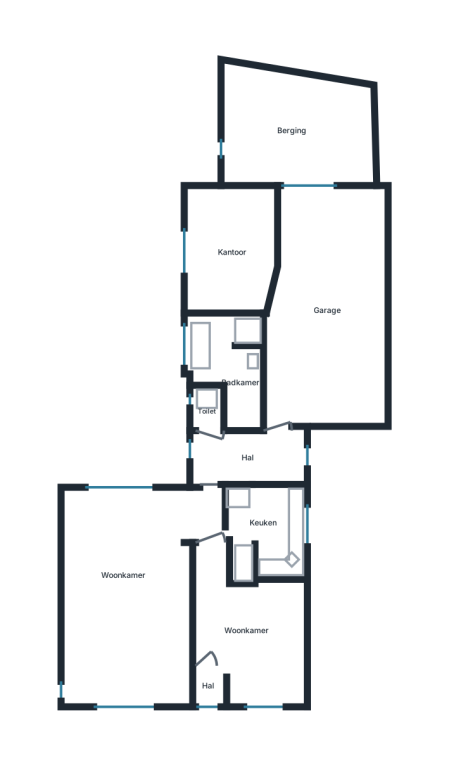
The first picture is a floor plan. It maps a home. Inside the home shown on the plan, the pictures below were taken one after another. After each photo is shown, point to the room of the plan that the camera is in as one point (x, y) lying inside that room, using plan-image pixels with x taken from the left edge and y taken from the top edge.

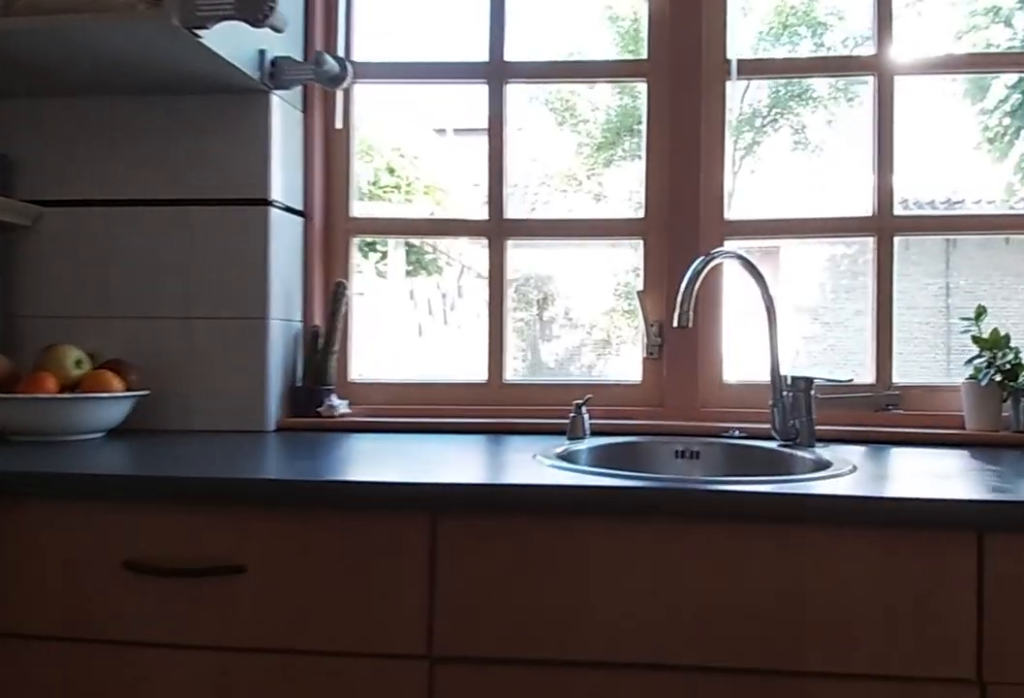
(268, 525)
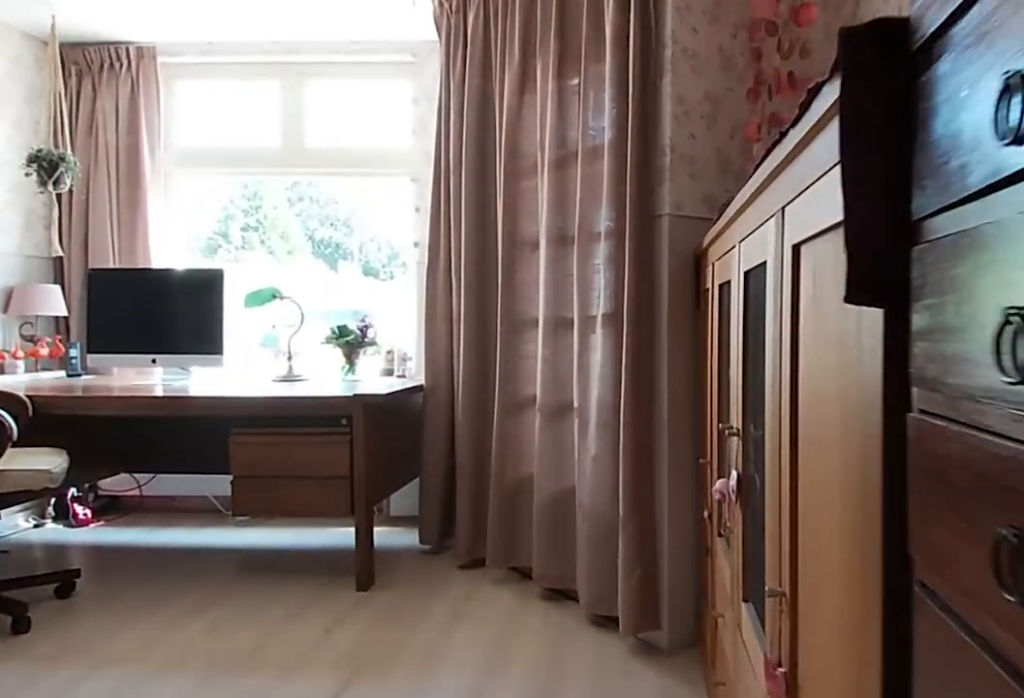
(248, 631)
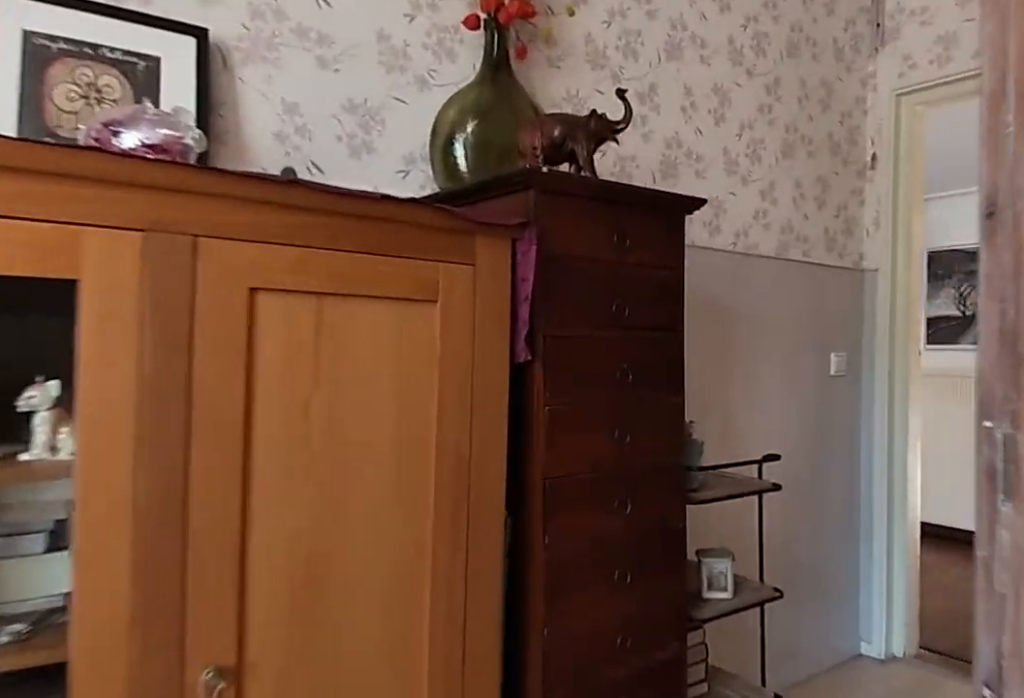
(248, 631)
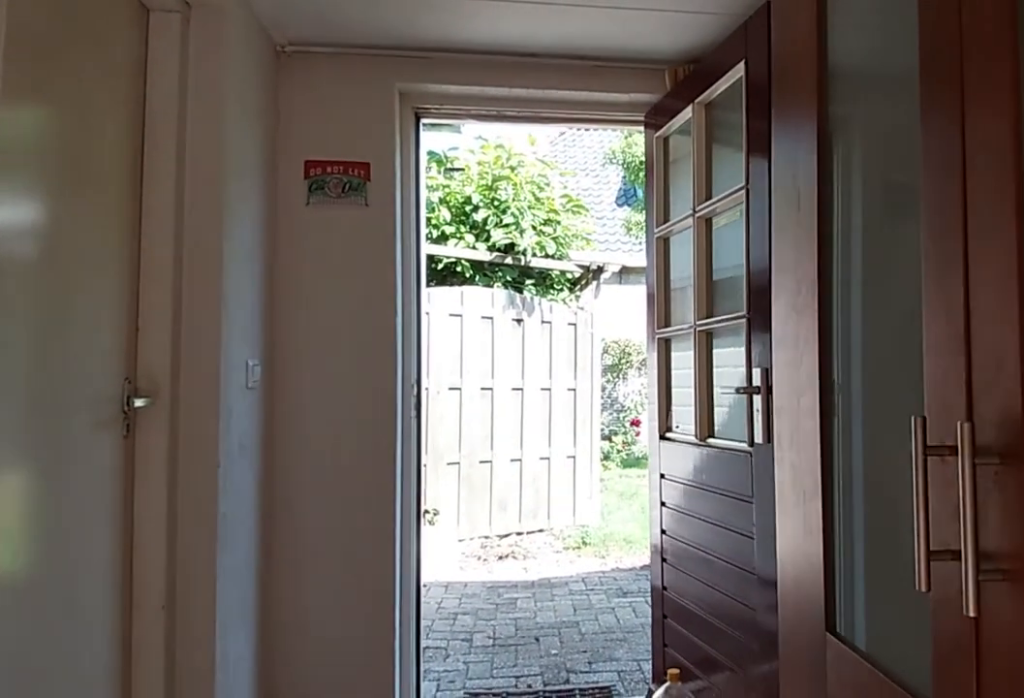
(247, 455)
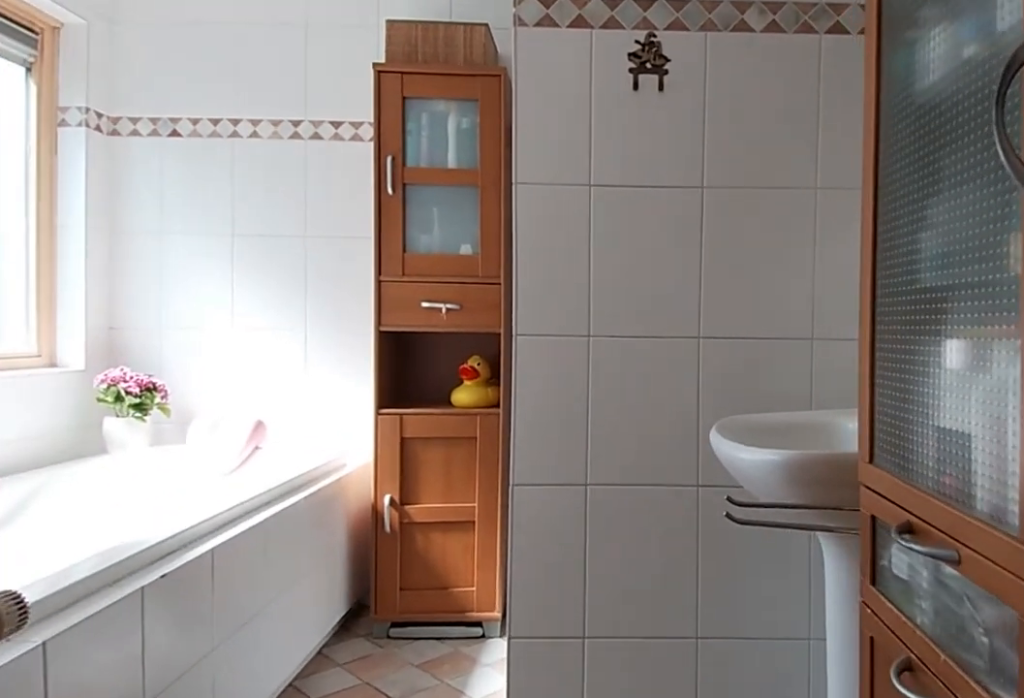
(228, 364)
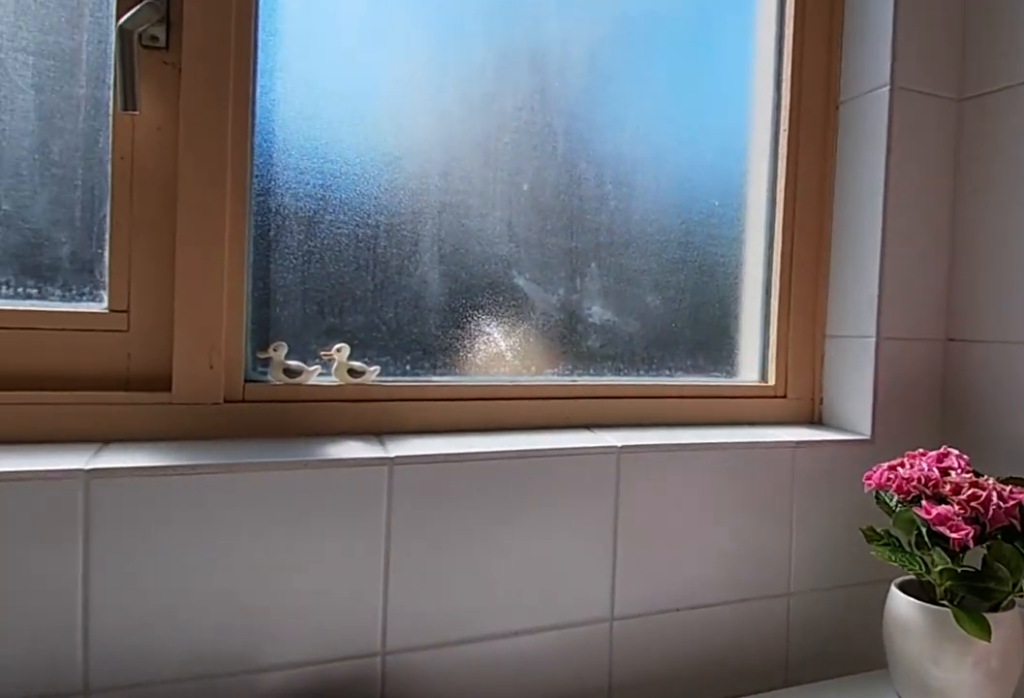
(228, 364)
